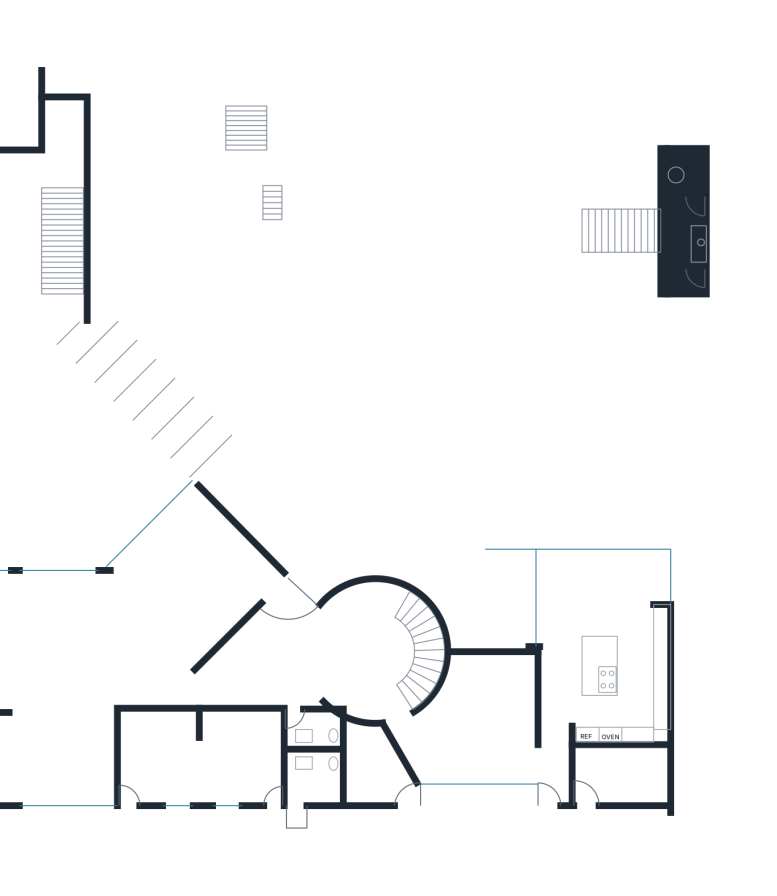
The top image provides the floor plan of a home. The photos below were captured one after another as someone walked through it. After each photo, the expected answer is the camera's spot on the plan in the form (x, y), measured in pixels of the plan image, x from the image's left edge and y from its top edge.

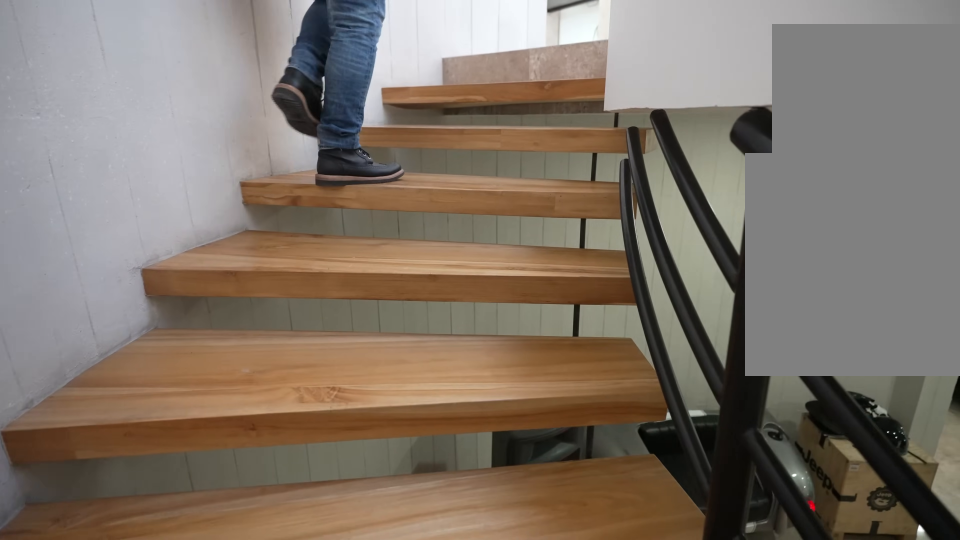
(420, 687)
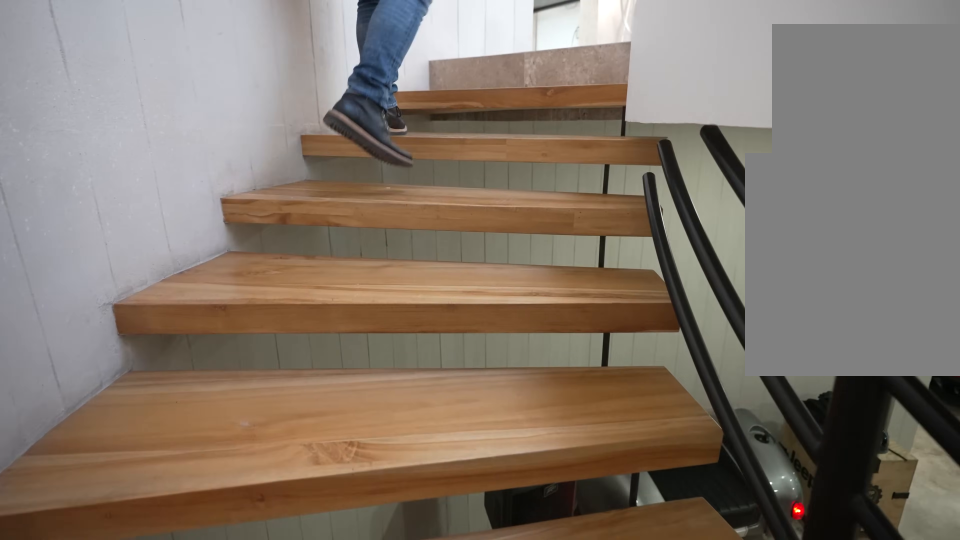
(419, 687)
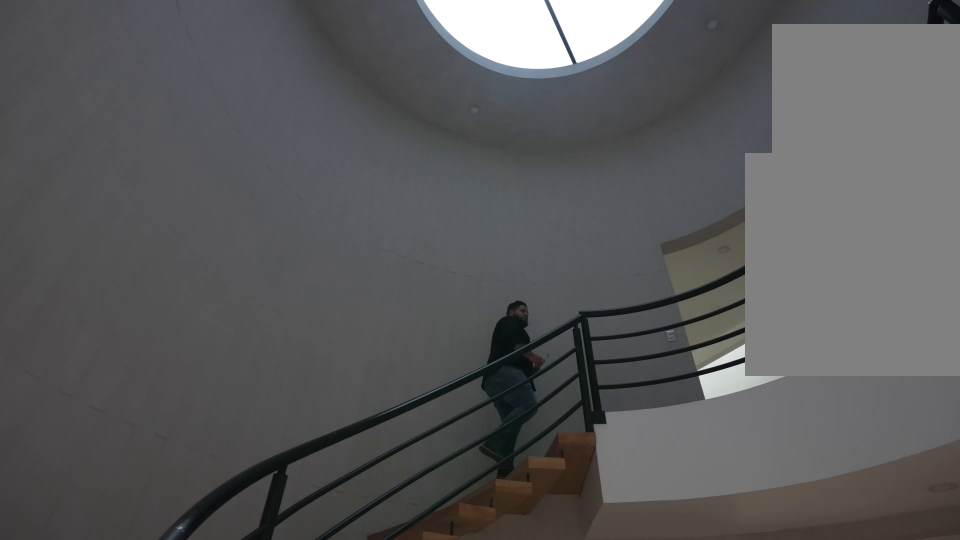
(343, 662)
